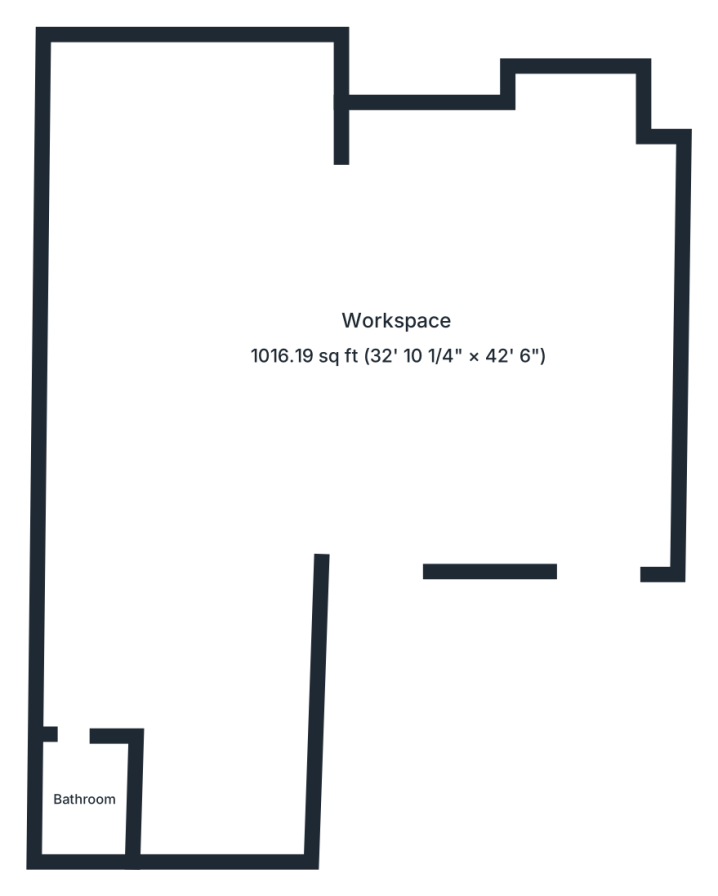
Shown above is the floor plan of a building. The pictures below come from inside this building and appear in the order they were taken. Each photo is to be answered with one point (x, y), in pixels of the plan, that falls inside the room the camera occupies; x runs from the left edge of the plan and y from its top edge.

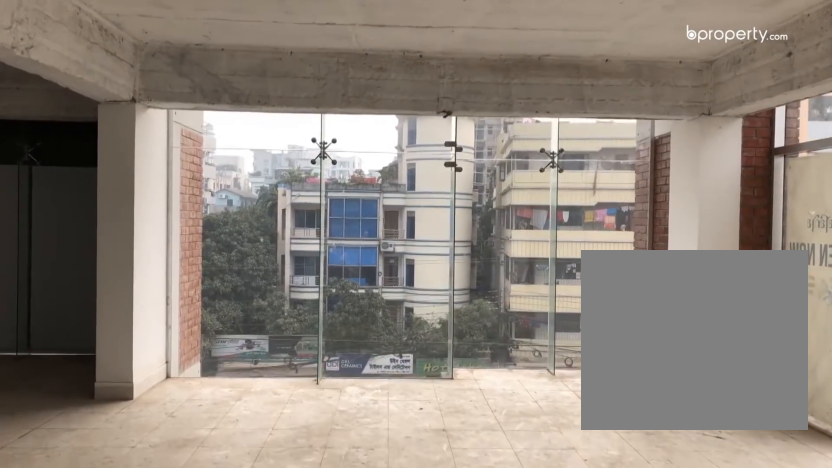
(401, 343)
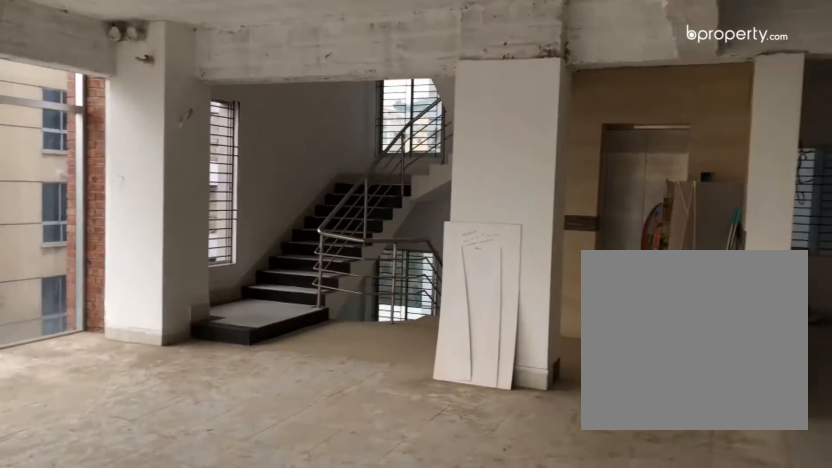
(401, 343)
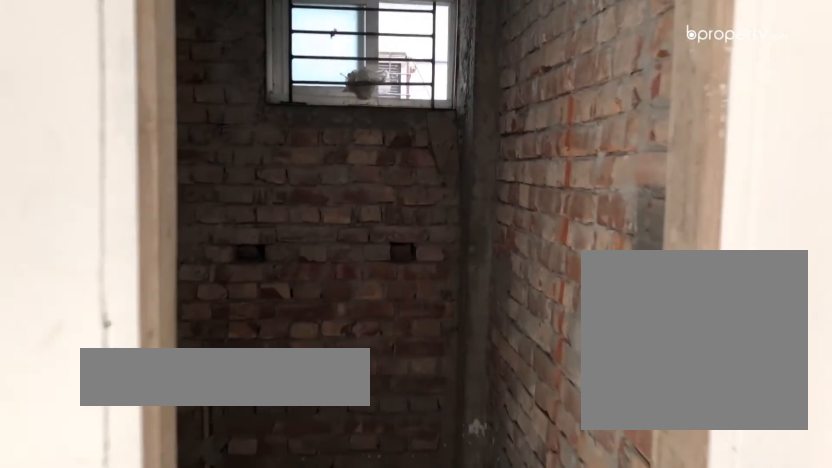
(85, 806)
